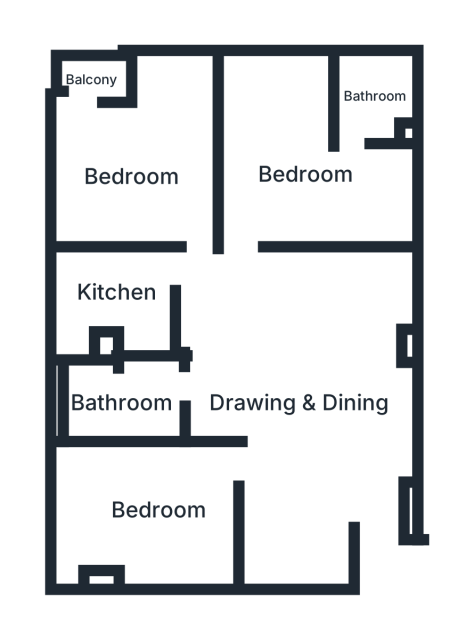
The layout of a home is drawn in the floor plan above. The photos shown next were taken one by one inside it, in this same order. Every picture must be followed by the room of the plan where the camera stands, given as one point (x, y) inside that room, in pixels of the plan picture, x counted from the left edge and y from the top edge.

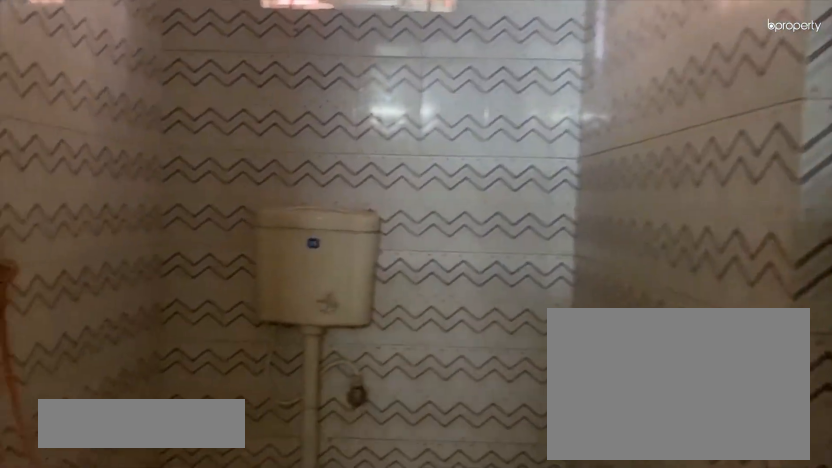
(130, 400)
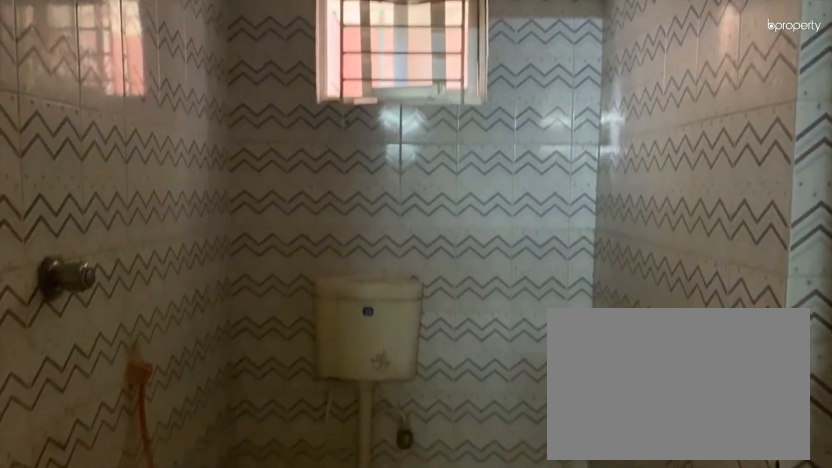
(131, 400)
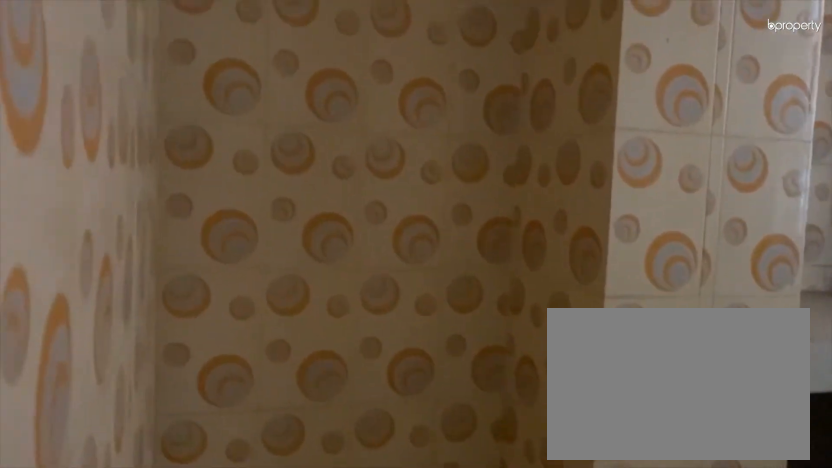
(119, 291)
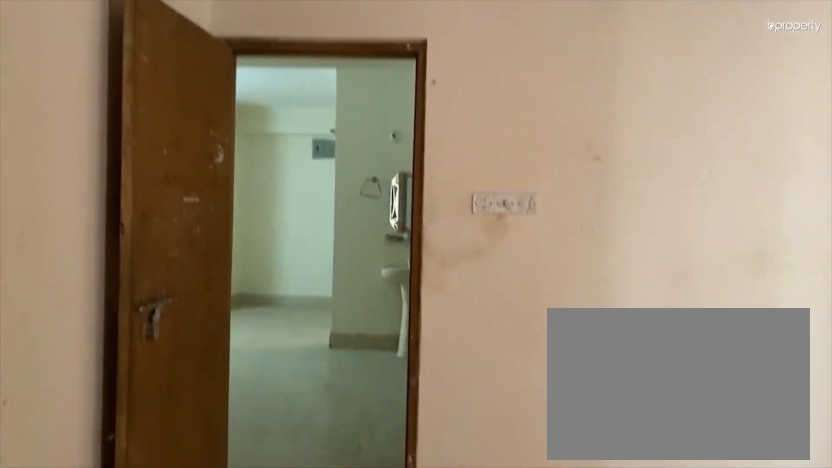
(128, 178)
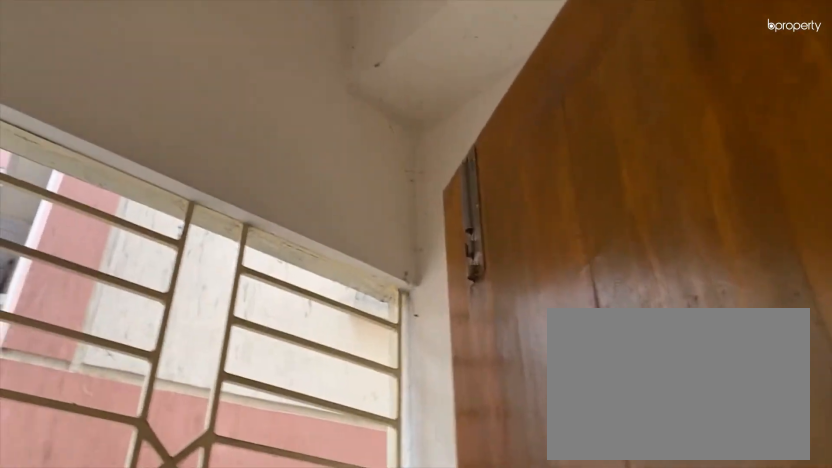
(92, 80)
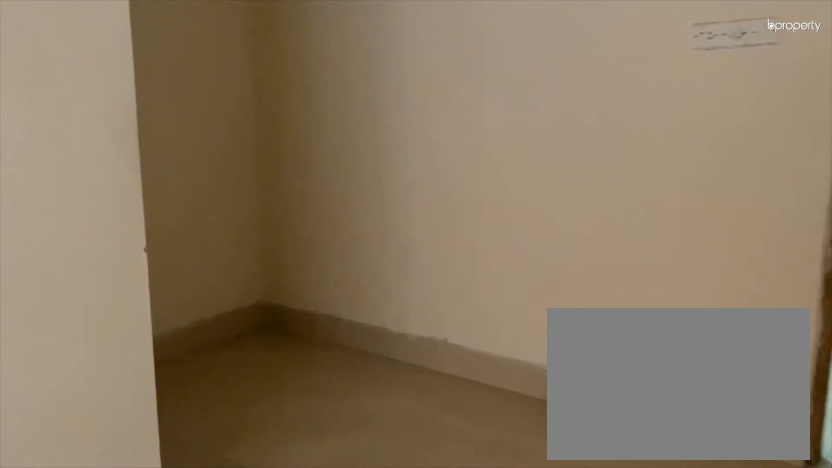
(300, 173)
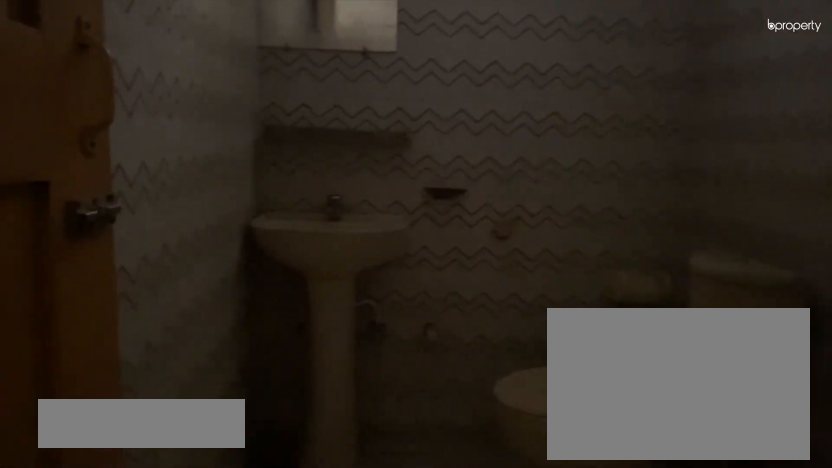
(368, 96)
